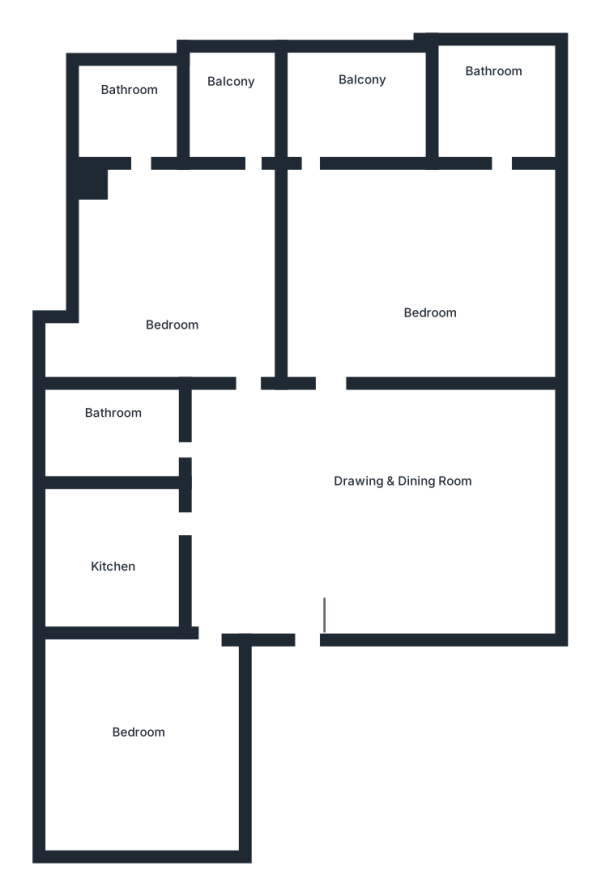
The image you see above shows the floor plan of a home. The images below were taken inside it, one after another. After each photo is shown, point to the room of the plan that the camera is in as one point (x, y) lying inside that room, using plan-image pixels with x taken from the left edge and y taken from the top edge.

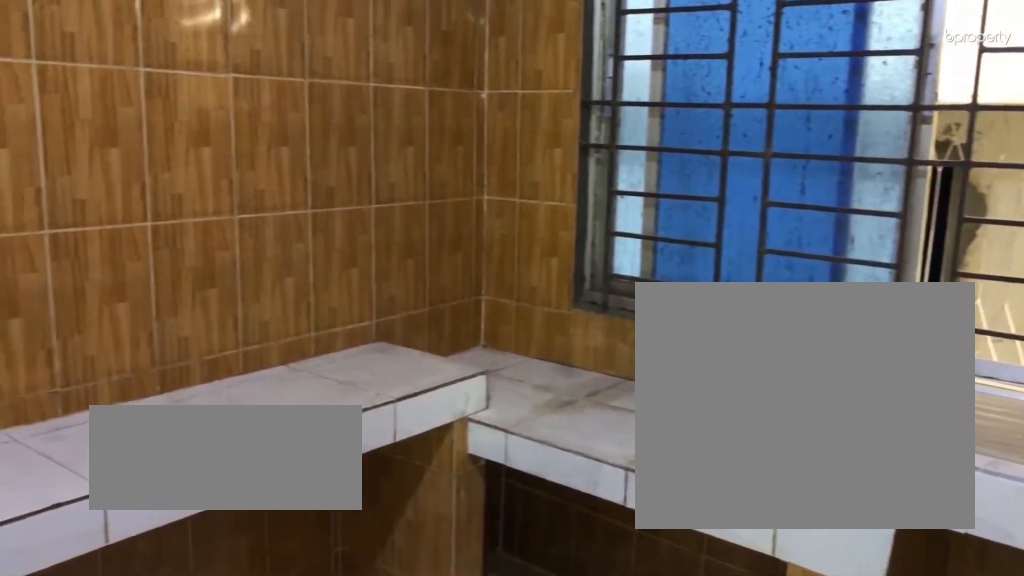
(109, 544)
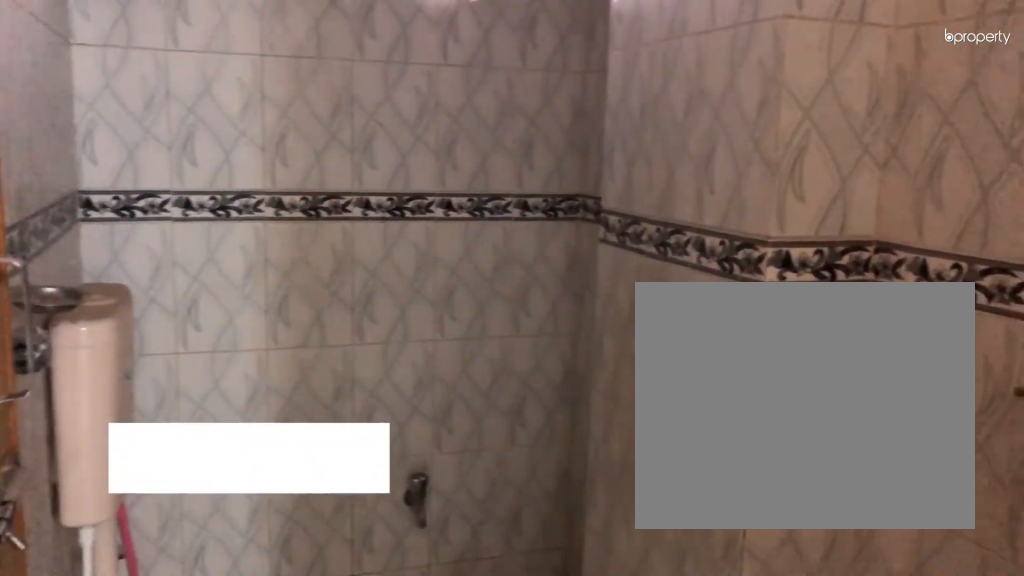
(115, 428)
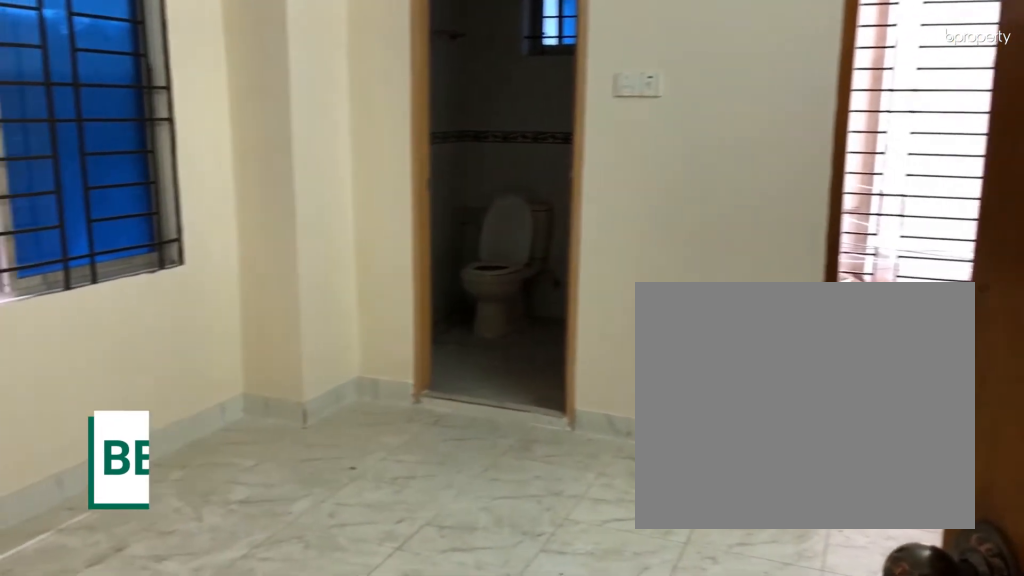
(168, 273)
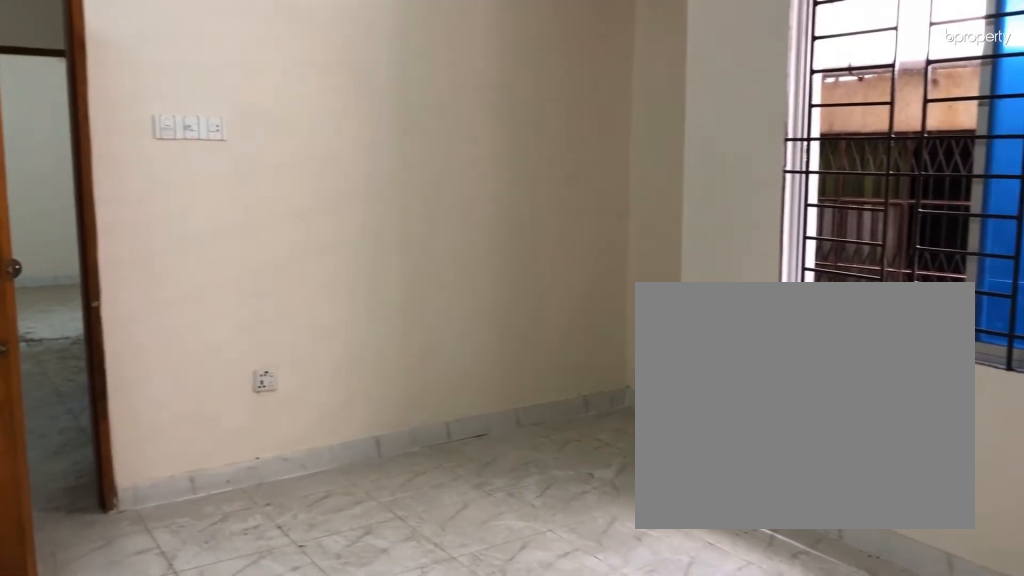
(168, 272)
